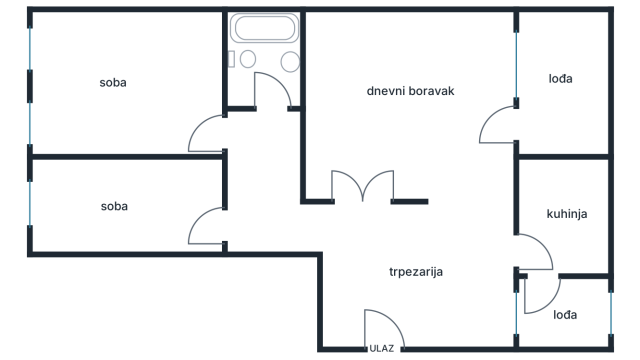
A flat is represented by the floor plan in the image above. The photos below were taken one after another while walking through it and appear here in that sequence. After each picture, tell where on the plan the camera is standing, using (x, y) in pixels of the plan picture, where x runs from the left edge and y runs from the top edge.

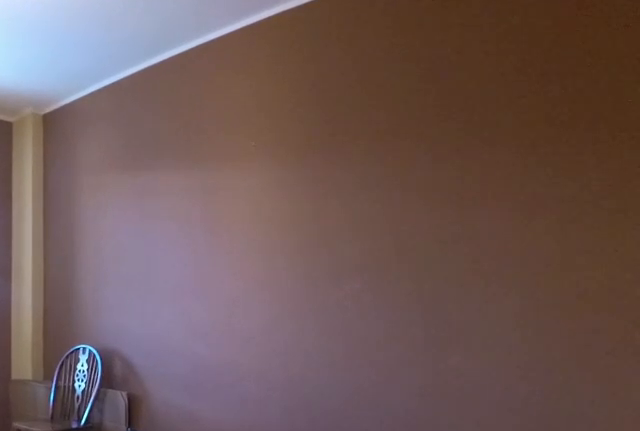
(215, 129)
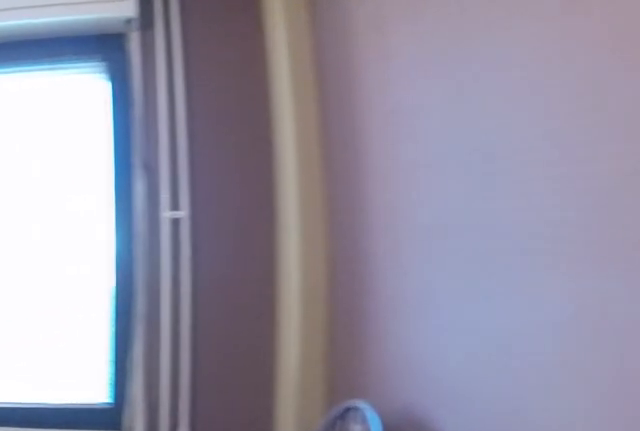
(160, 54)
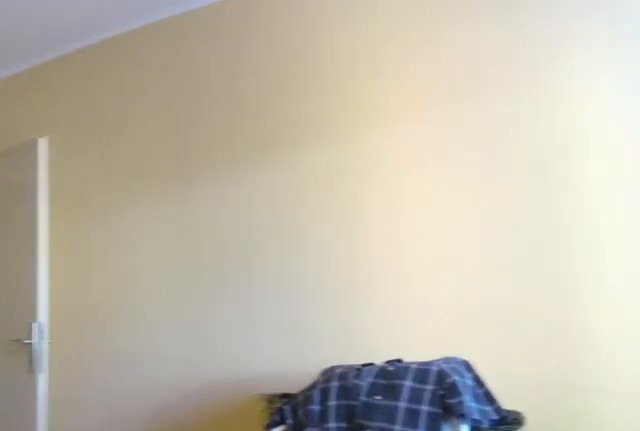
(140, 69)
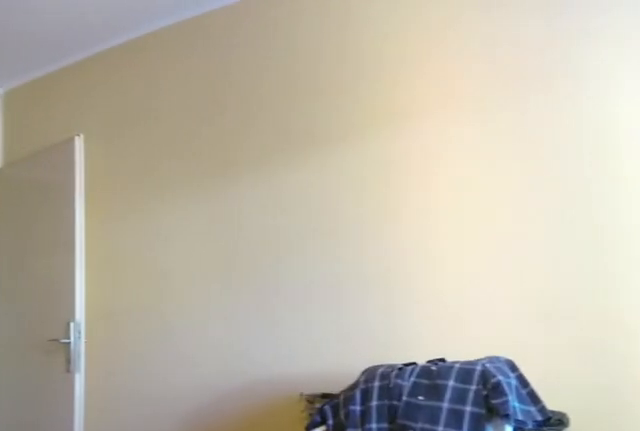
(139, 70)
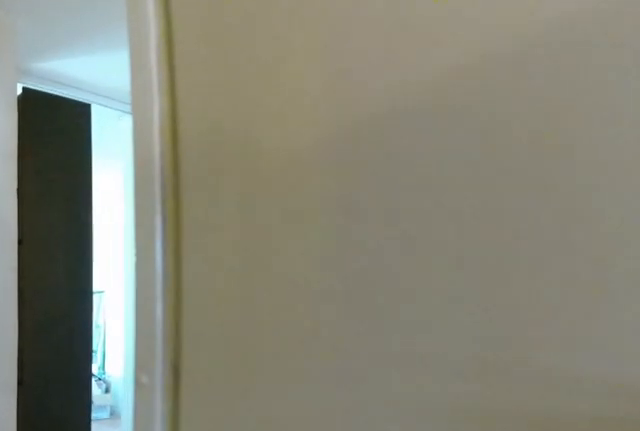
(205, 118)
